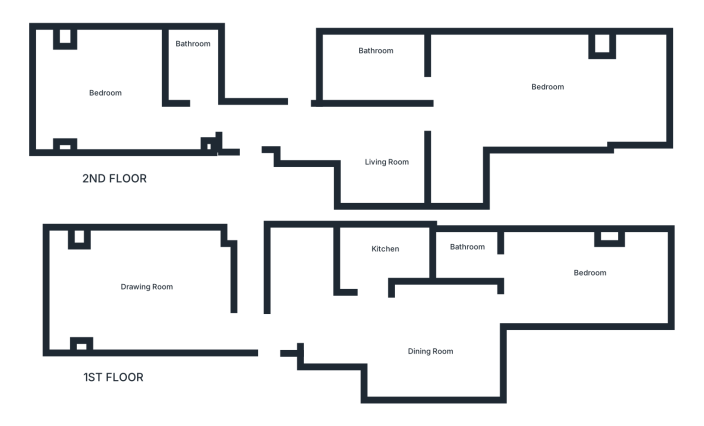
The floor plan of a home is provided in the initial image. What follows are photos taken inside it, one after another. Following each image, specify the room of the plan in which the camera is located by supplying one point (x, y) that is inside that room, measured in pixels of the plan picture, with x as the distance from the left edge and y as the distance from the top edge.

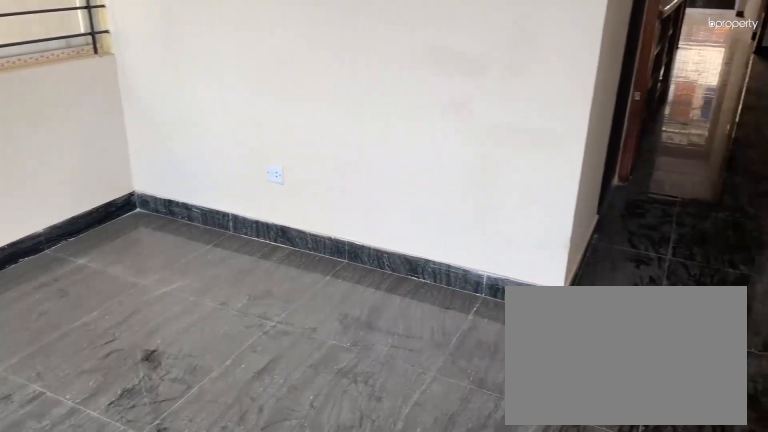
(108, 86)
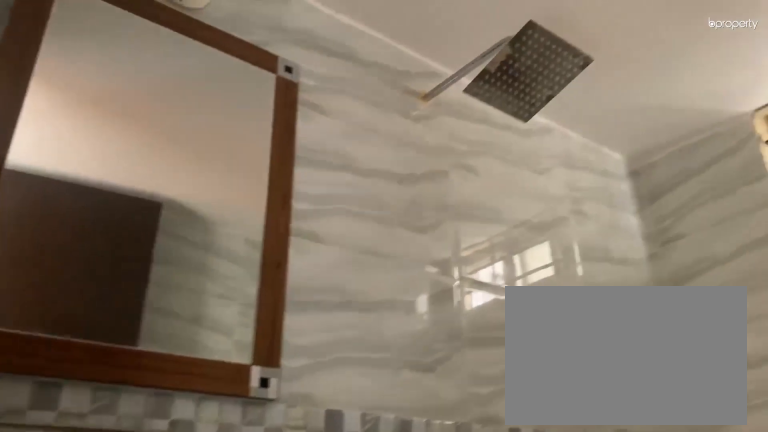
(198, 71)
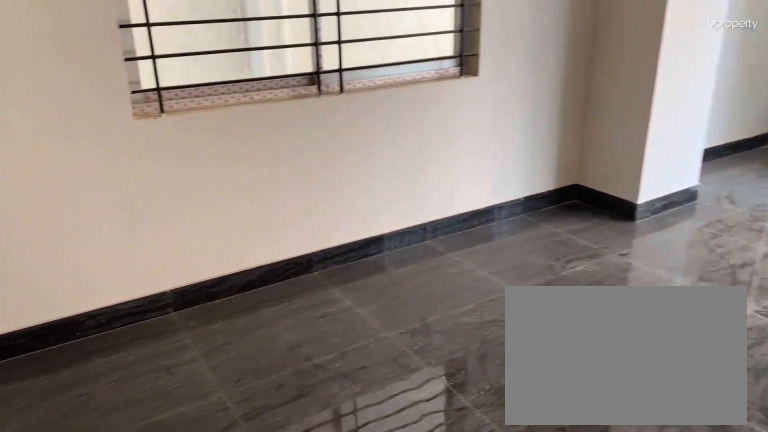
(542, 99)
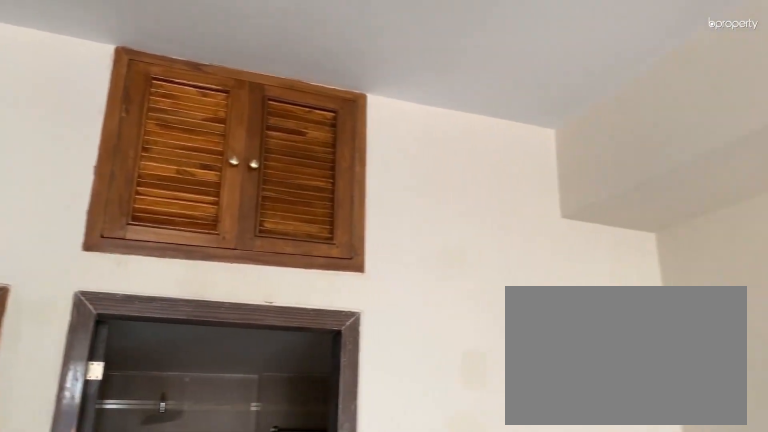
(534, 90)
